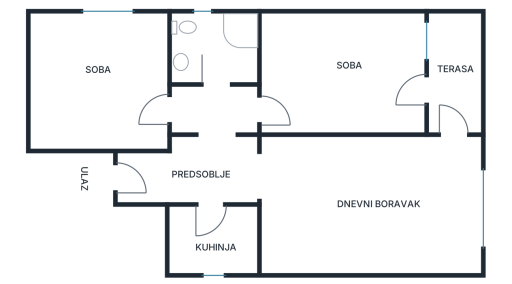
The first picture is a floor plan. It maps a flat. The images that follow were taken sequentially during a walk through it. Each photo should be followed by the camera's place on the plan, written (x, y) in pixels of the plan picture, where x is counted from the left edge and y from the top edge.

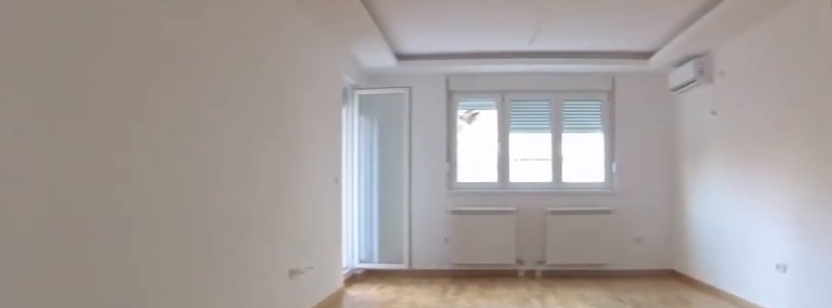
(226, 178)
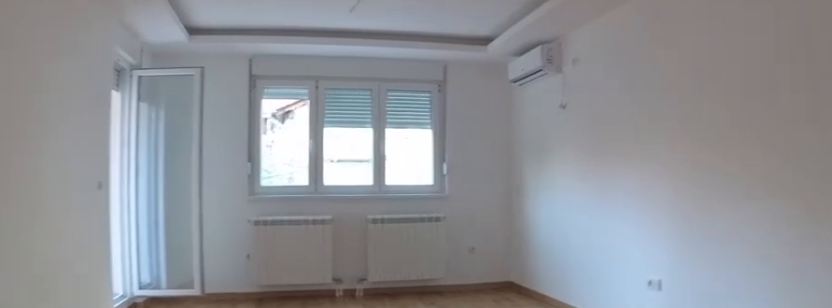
(266, 178)
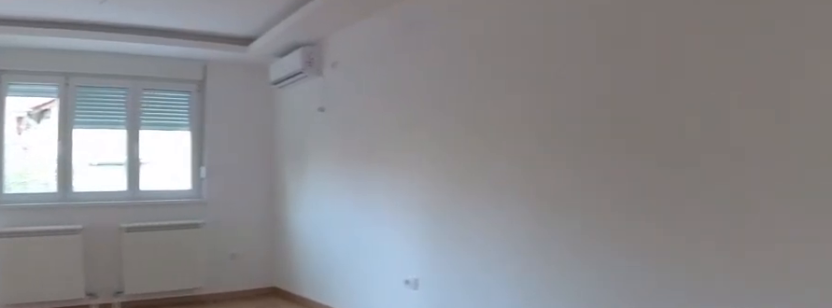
(263, 178)
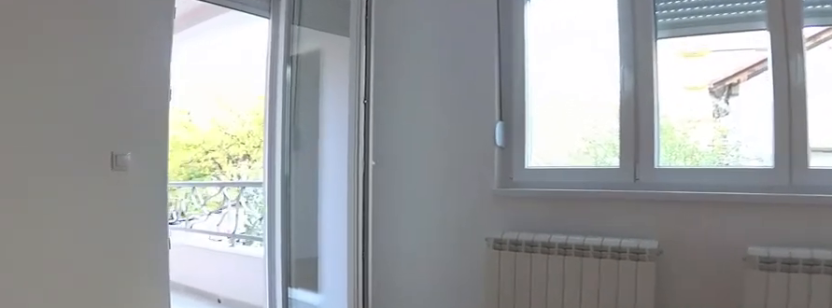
(420, 189)
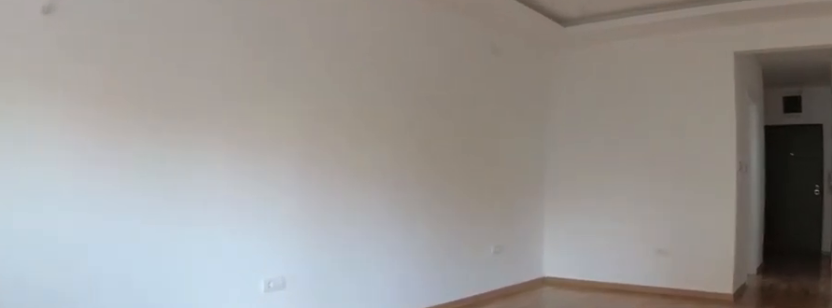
(438, 185)
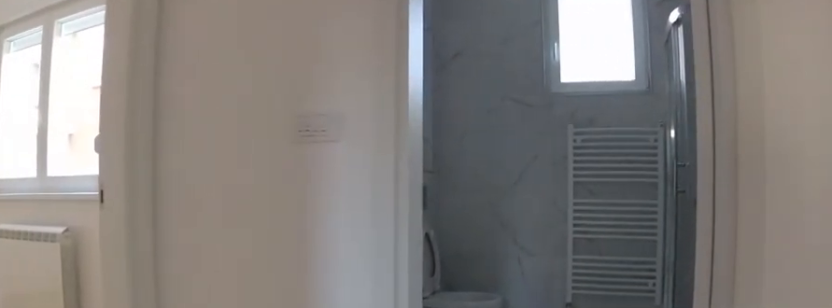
(223, 143)
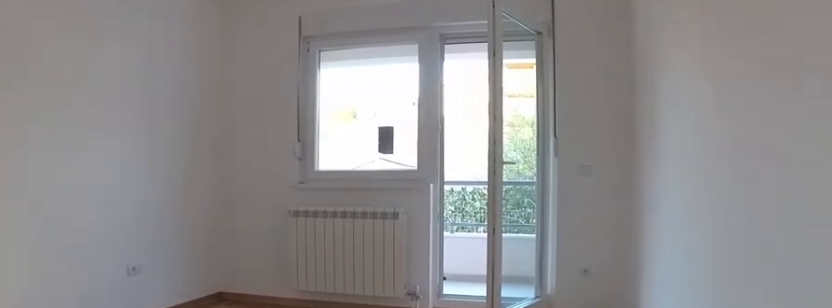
(248, 113)
